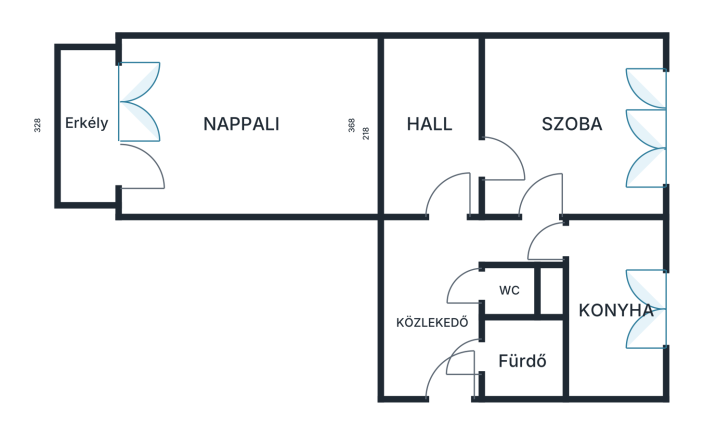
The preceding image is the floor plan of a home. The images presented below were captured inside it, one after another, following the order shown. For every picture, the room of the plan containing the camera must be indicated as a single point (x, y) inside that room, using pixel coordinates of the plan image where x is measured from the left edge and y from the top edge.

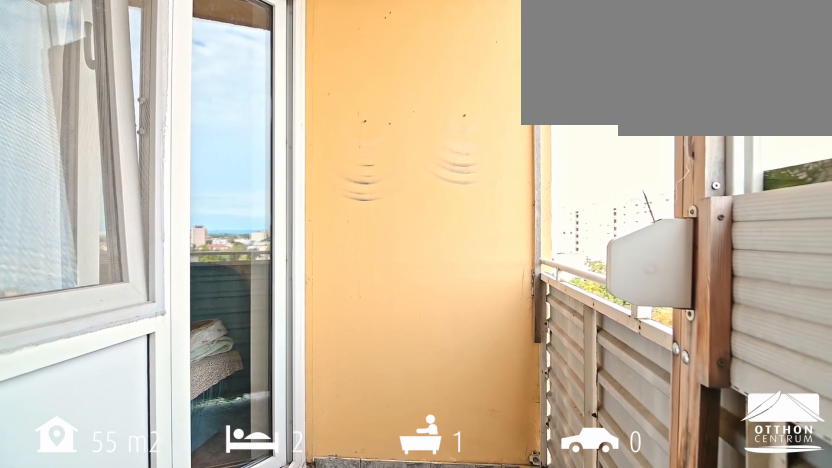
(84, 129)
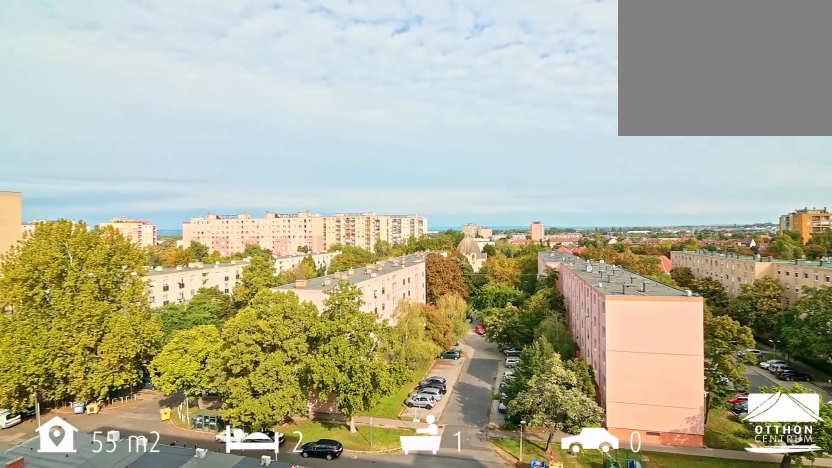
(84, 128)
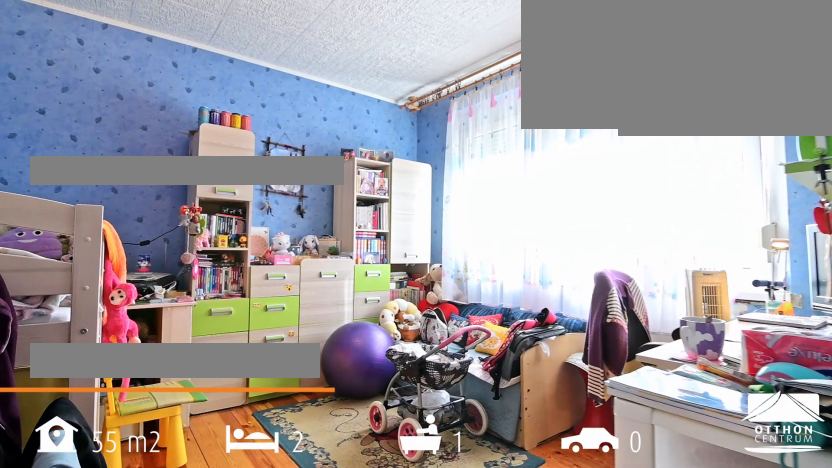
(577, 111)
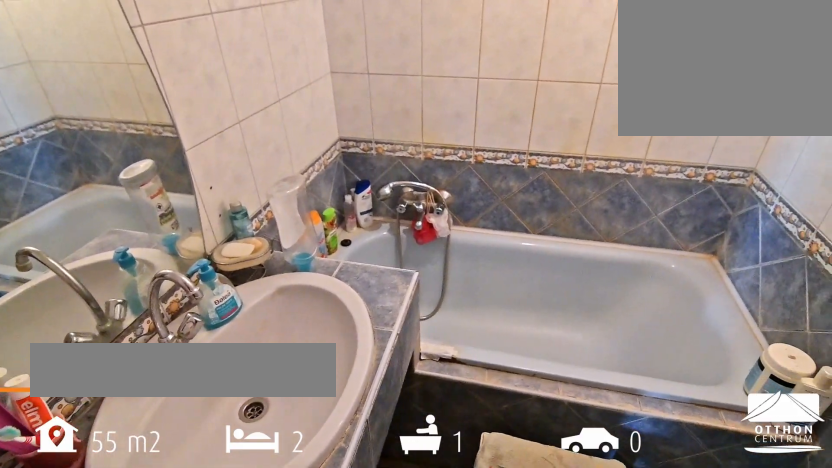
(519, 367)
